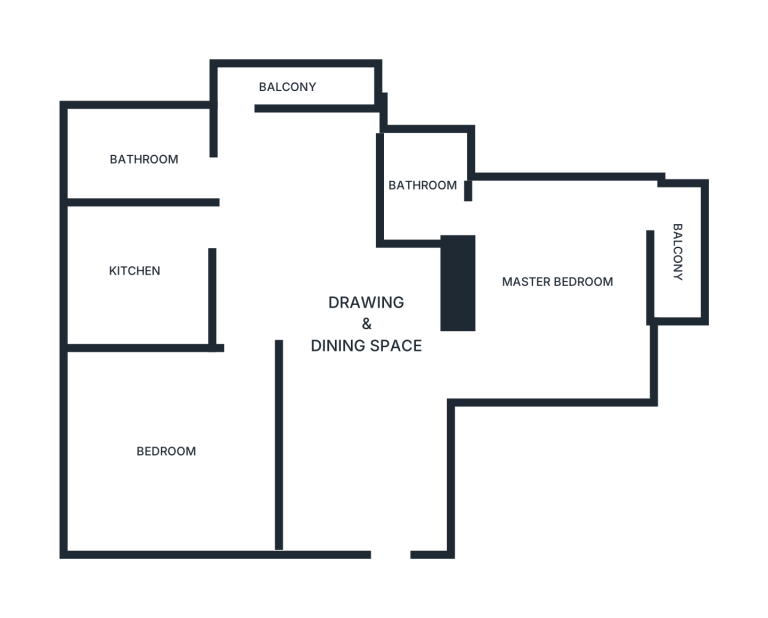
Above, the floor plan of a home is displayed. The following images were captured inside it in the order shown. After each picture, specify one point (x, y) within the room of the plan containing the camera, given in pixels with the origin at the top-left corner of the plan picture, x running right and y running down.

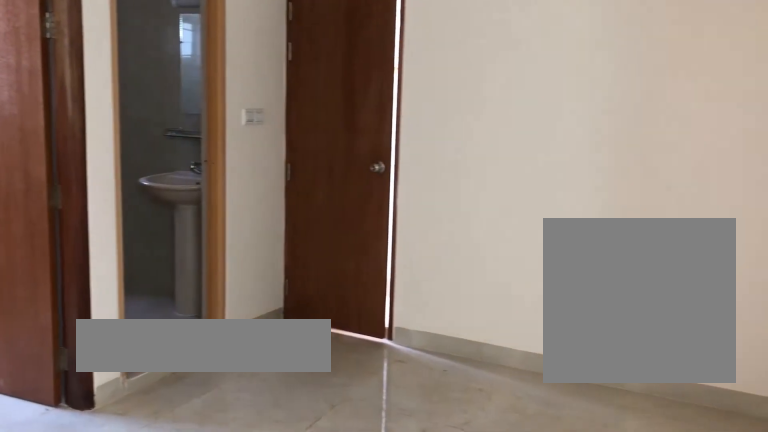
(373, 408)
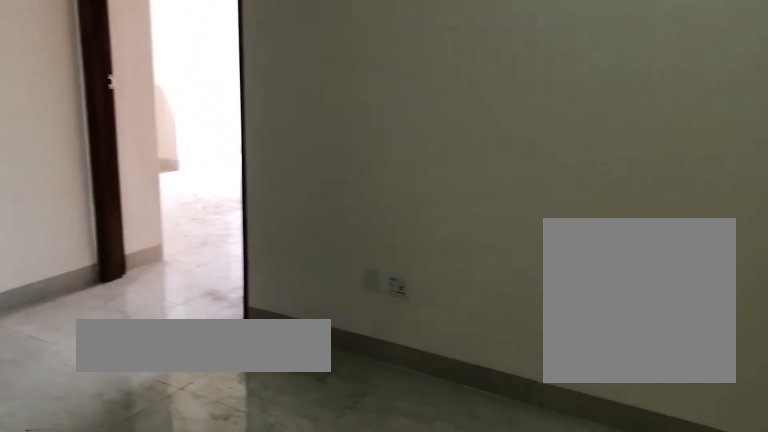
(373, 408)
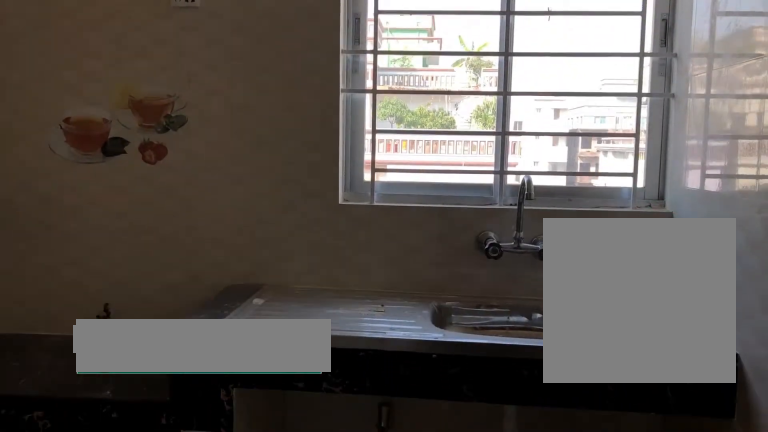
(134, 273)
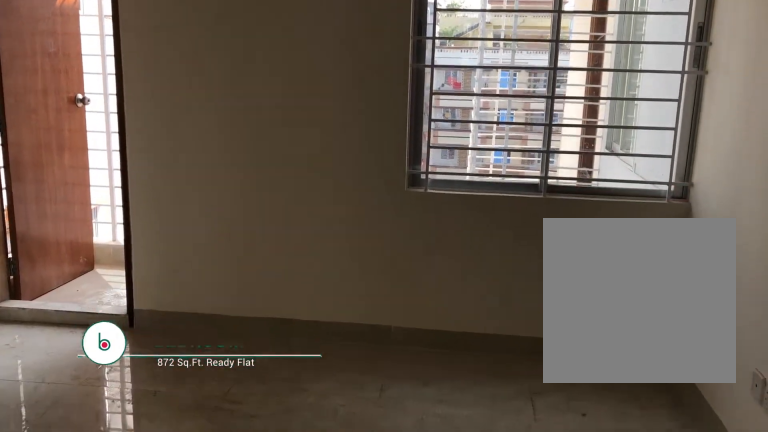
(559, 283)
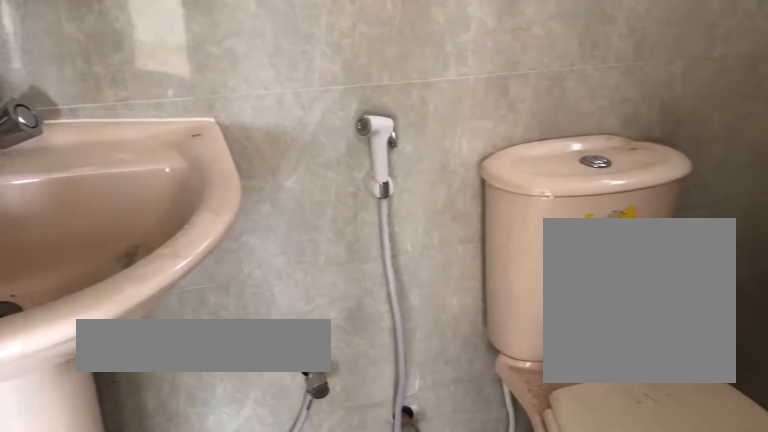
(421, 188)
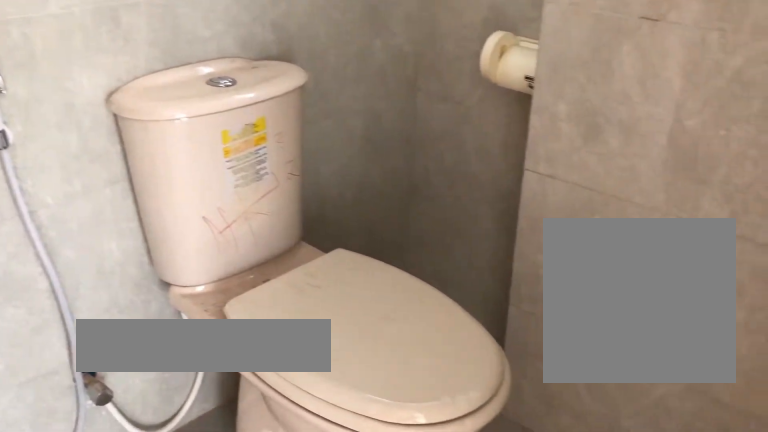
(421, 188)
